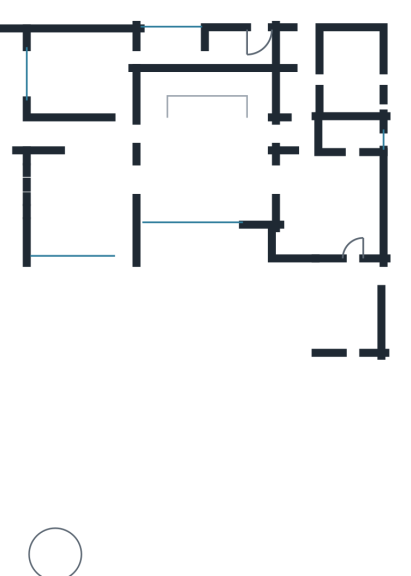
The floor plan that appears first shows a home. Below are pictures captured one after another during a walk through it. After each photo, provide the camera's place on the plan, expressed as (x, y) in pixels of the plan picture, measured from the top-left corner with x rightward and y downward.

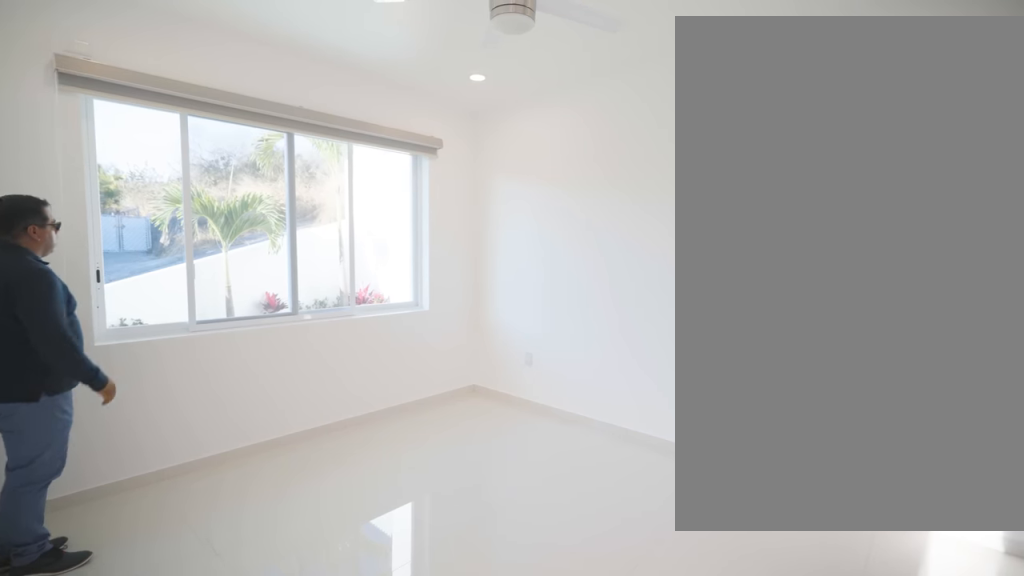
(121, 95)
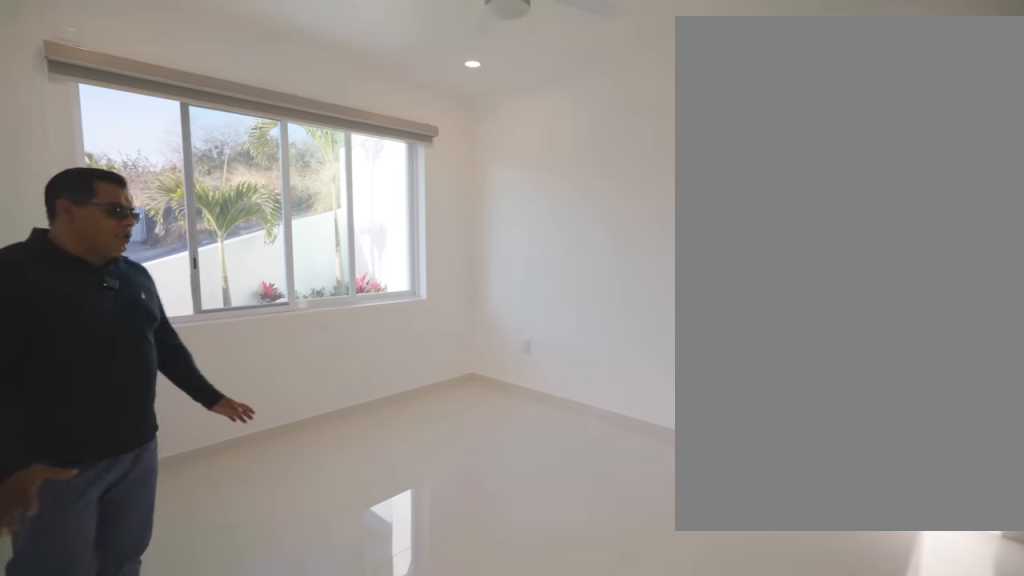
(120, 95)
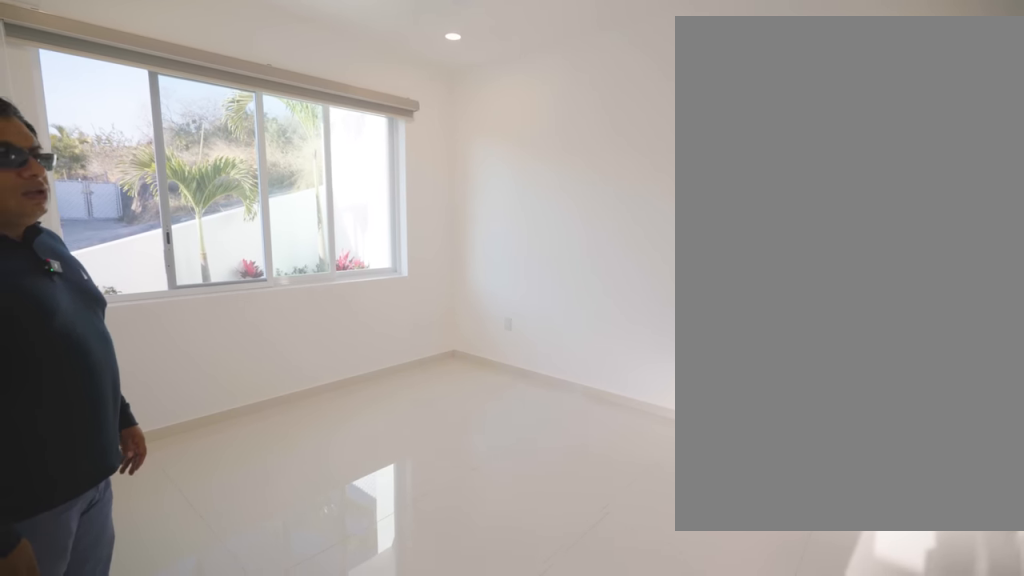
(121, 95)
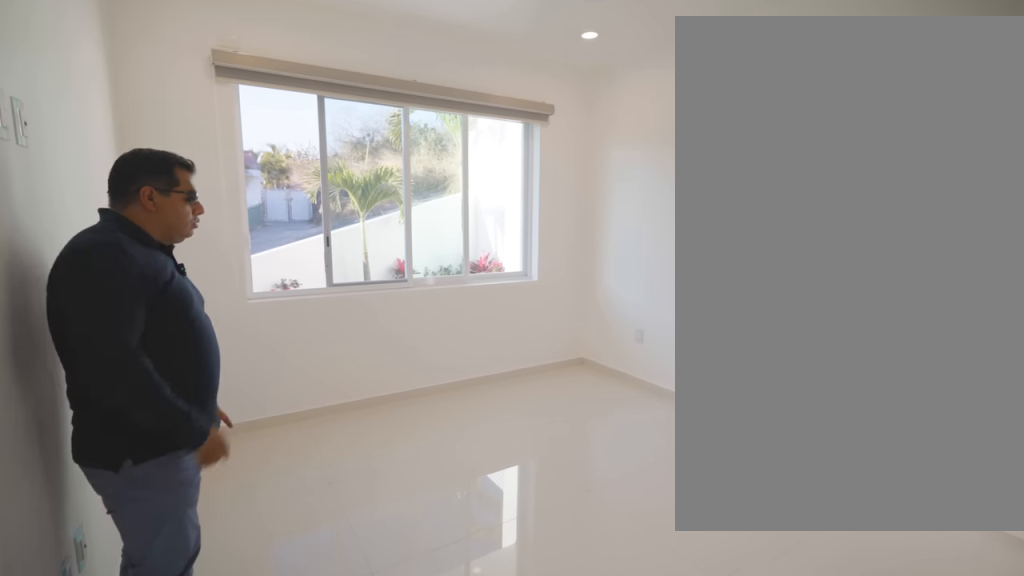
(121, 95)
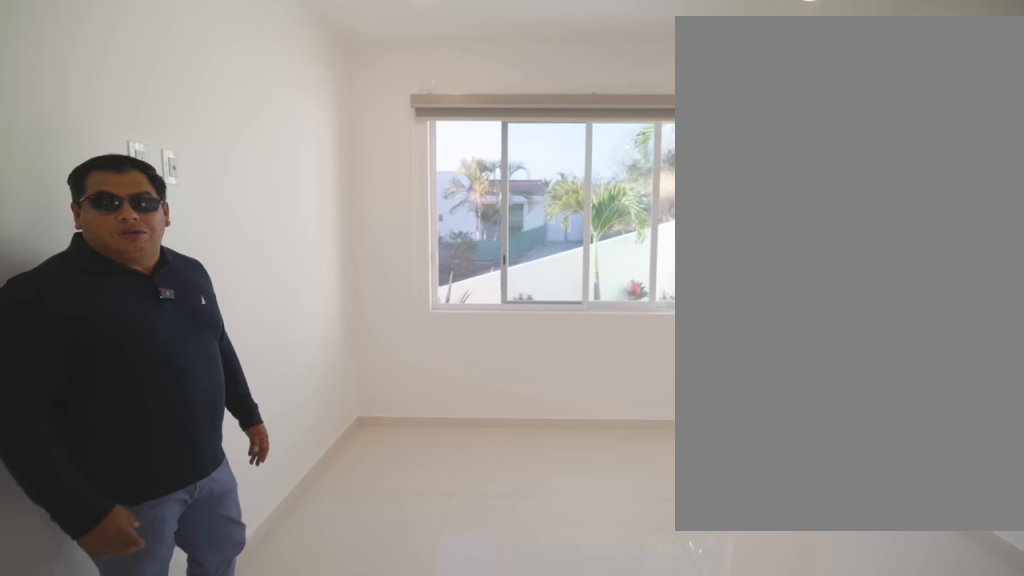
(119, 79)
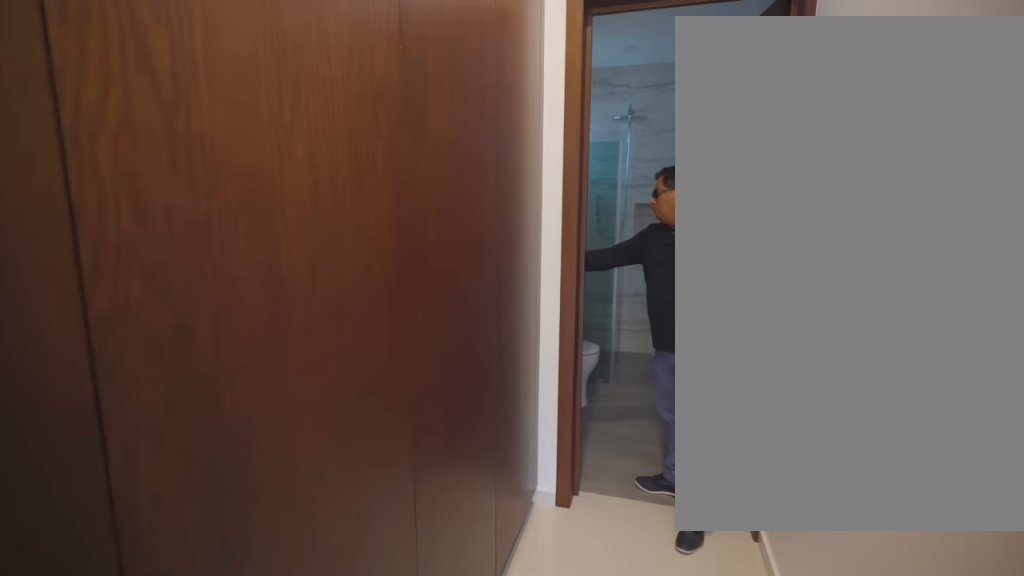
(167, 52)
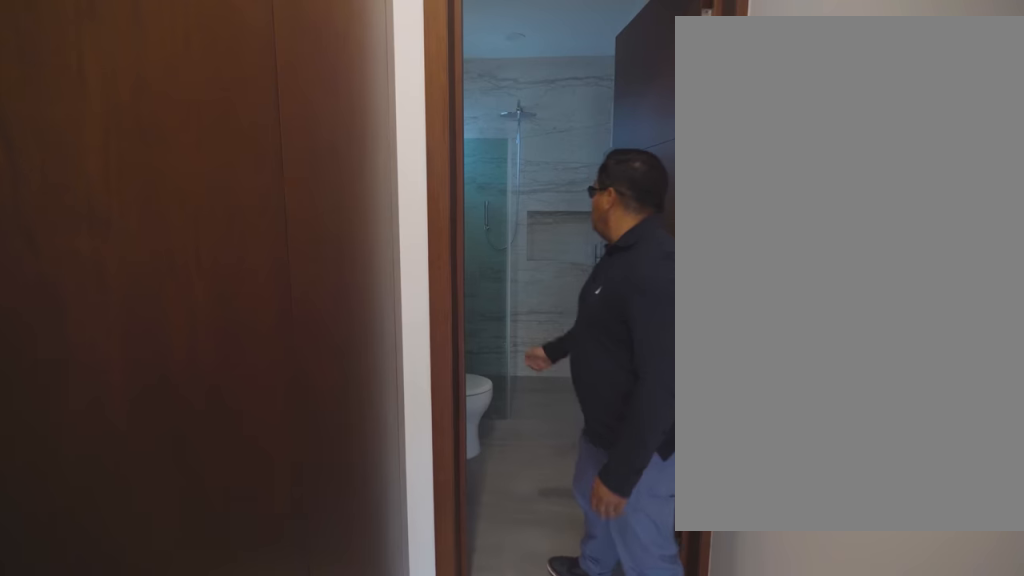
(167, 53)
